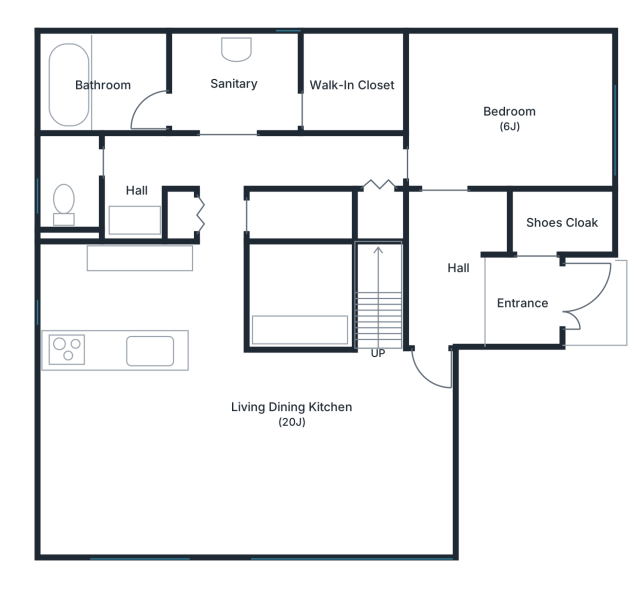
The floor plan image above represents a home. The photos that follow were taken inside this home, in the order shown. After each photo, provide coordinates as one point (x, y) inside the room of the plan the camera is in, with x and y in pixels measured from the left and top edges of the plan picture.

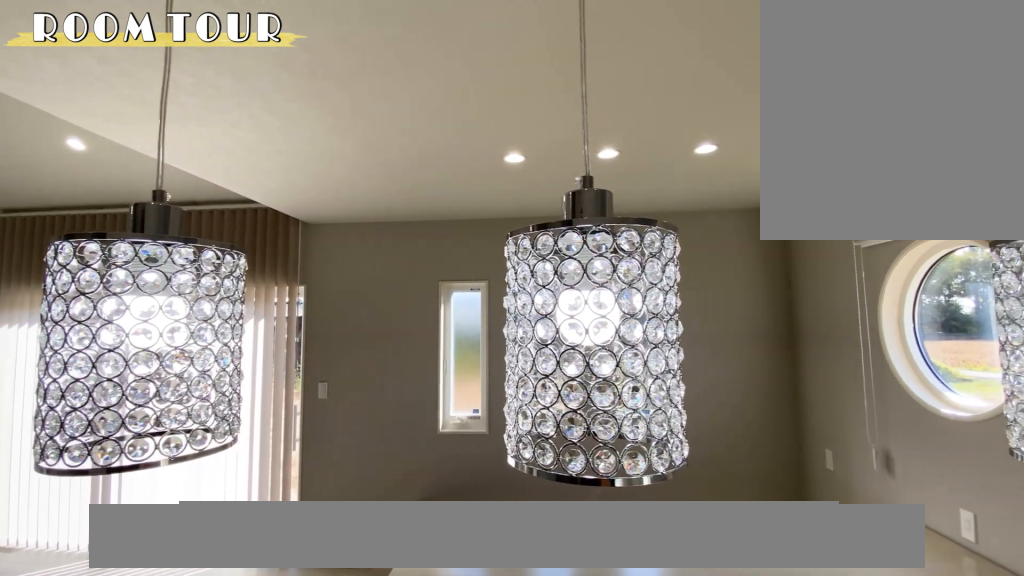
(113, 299)
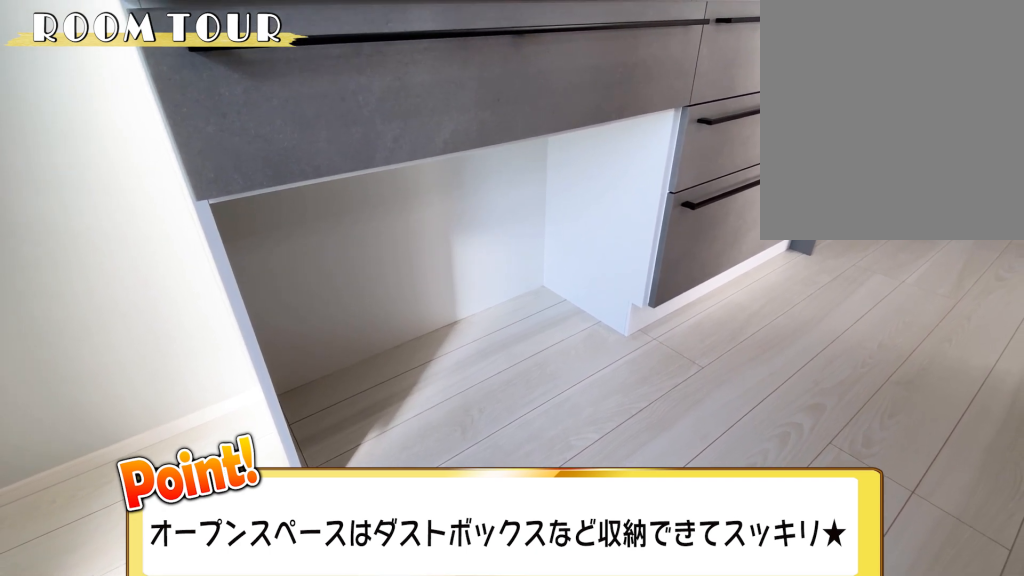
(114, 299)
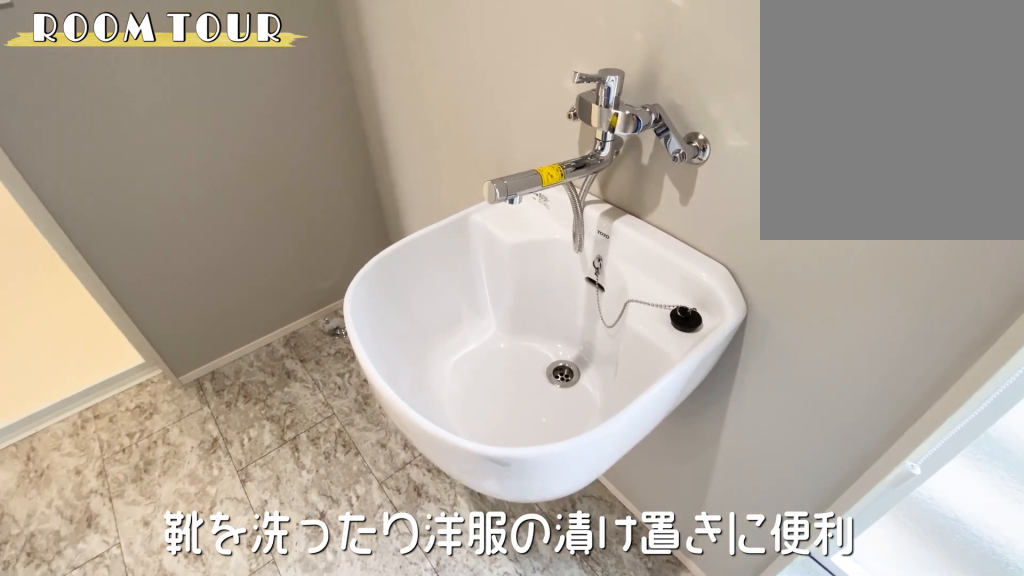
(236, 85)
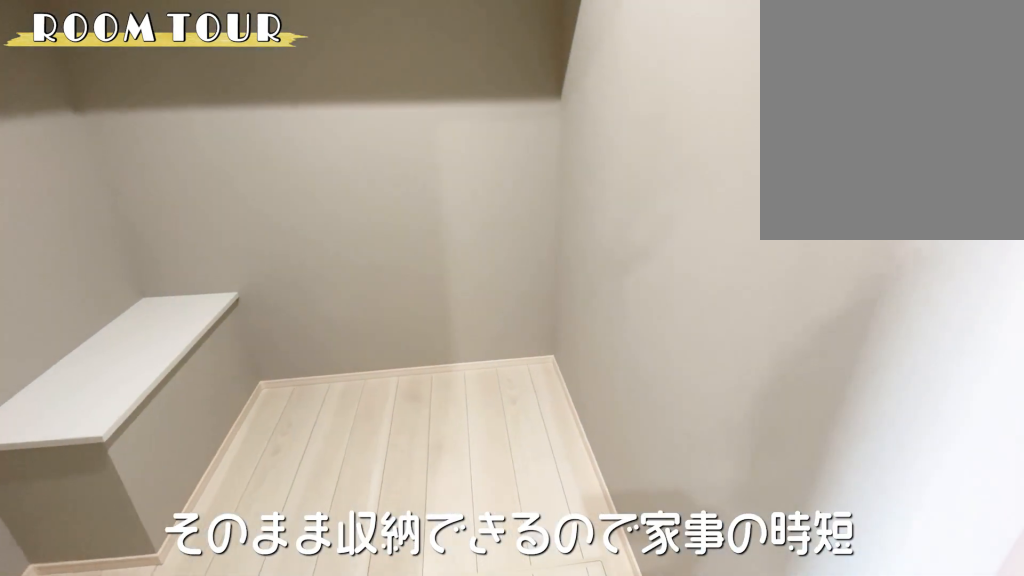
(354, 84)
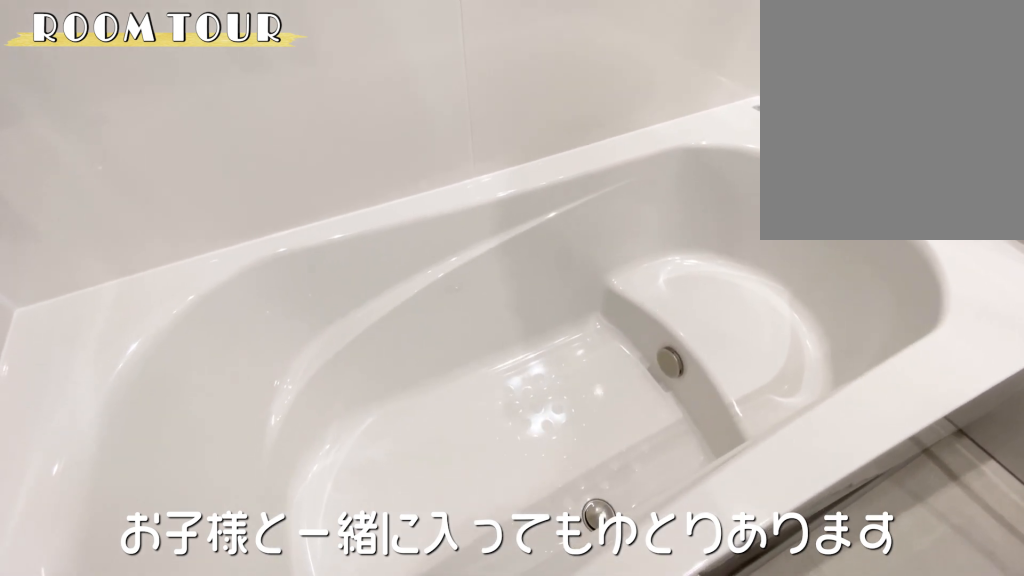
(100, 91)
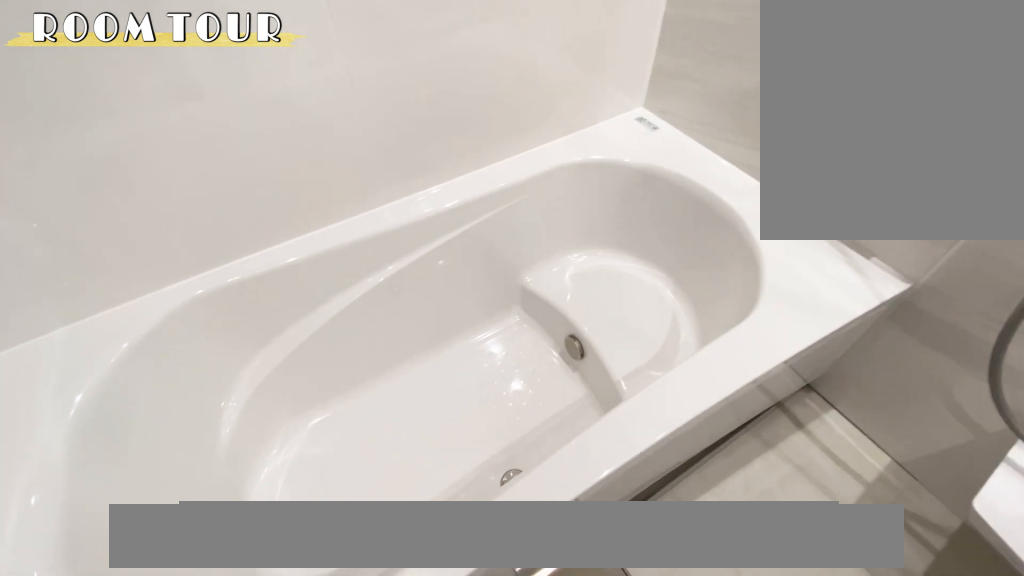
(100, 91)
